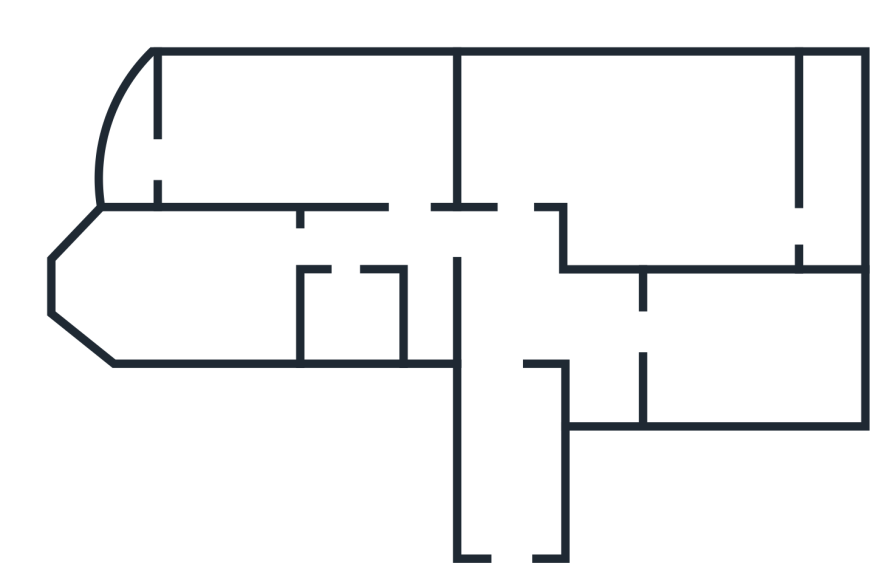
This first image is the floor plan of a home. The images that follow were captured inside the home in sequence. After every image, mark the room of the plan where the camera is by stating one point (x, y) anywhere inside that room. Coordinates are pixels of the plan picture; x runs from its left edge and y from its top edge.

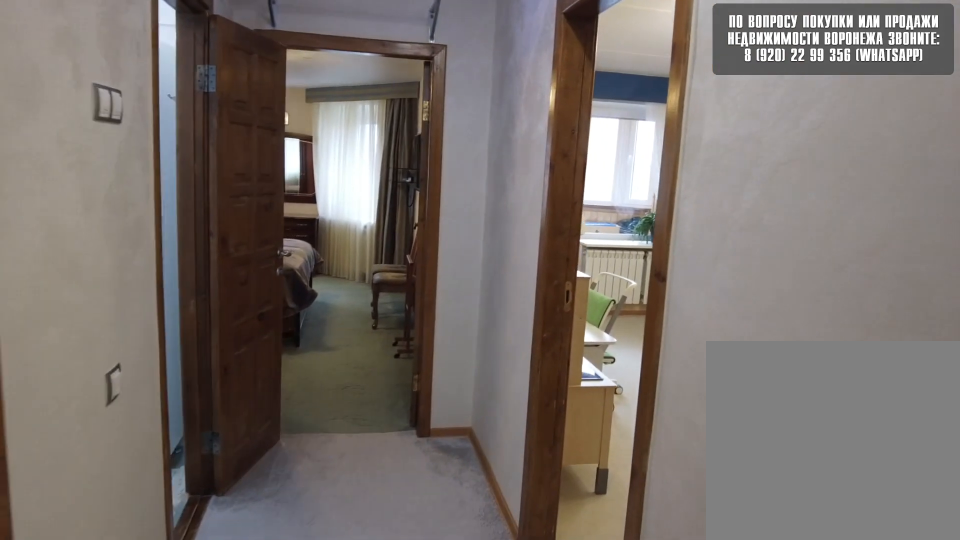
(512, 251)
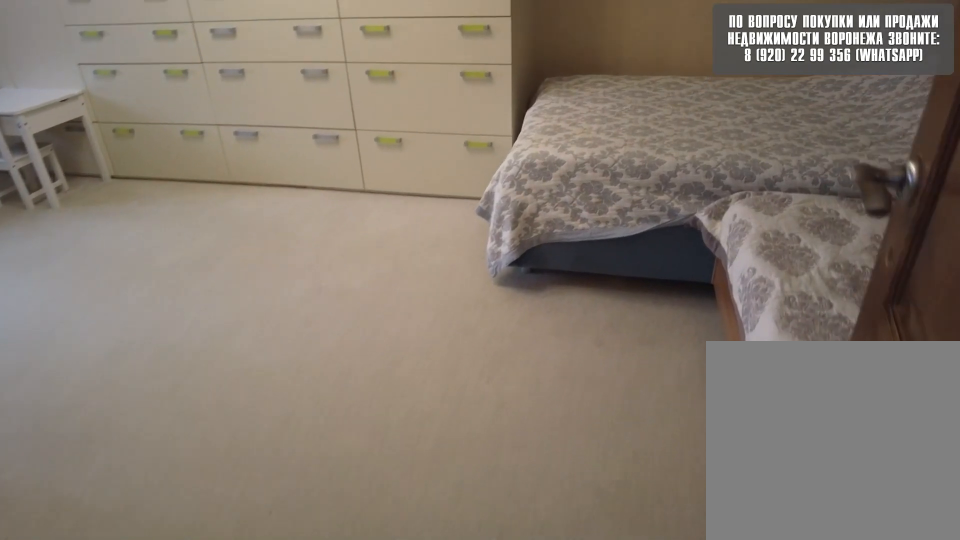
(407, 236)
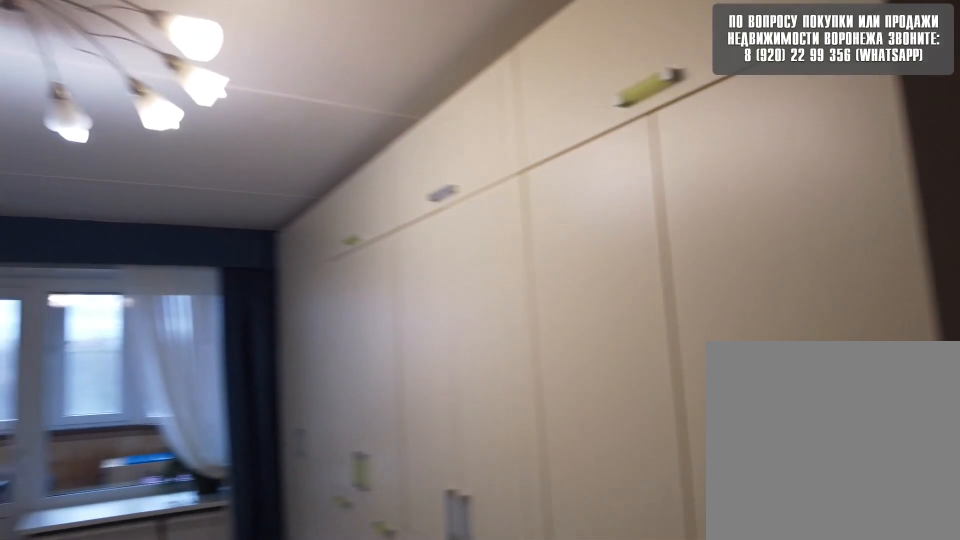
(368, 141)
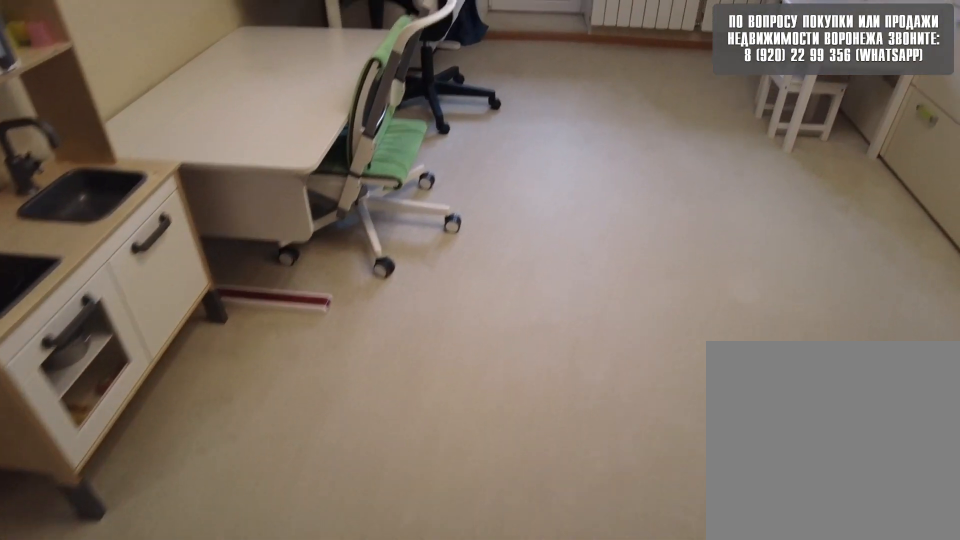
(368, 141)
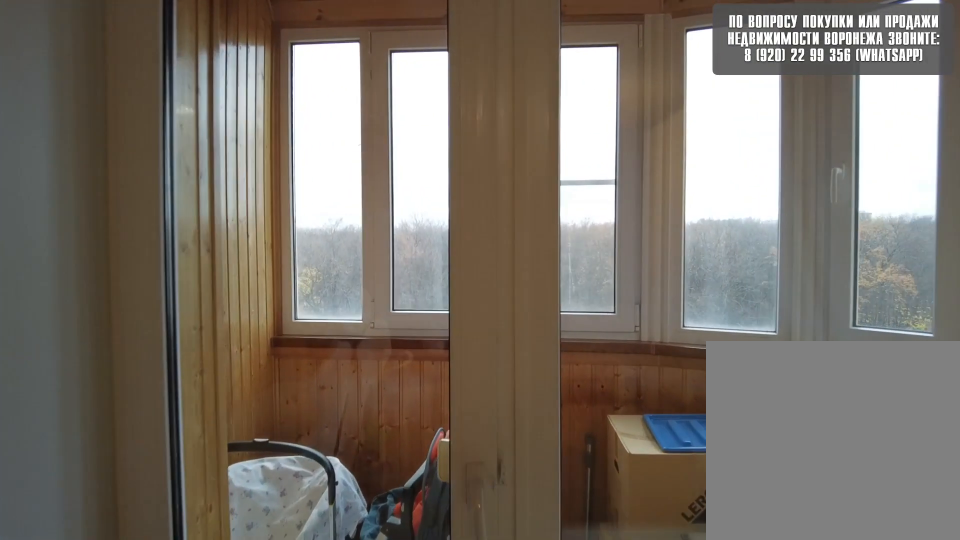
(218, 145)
